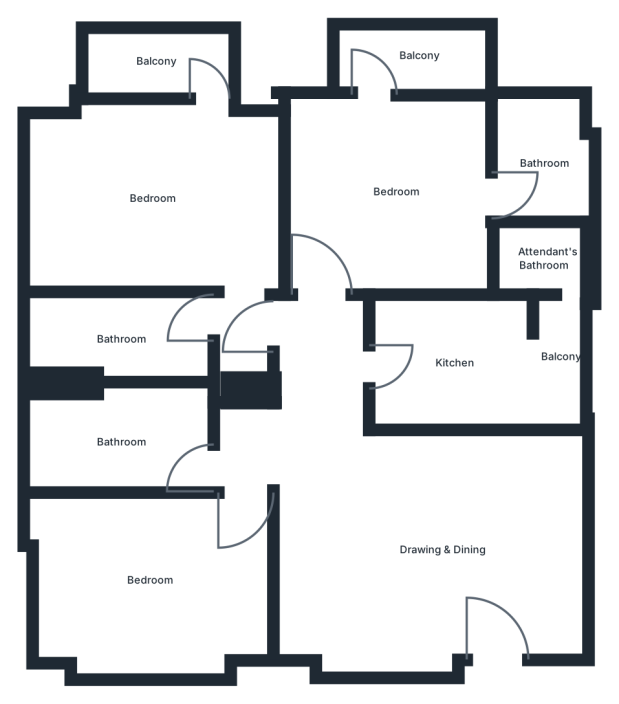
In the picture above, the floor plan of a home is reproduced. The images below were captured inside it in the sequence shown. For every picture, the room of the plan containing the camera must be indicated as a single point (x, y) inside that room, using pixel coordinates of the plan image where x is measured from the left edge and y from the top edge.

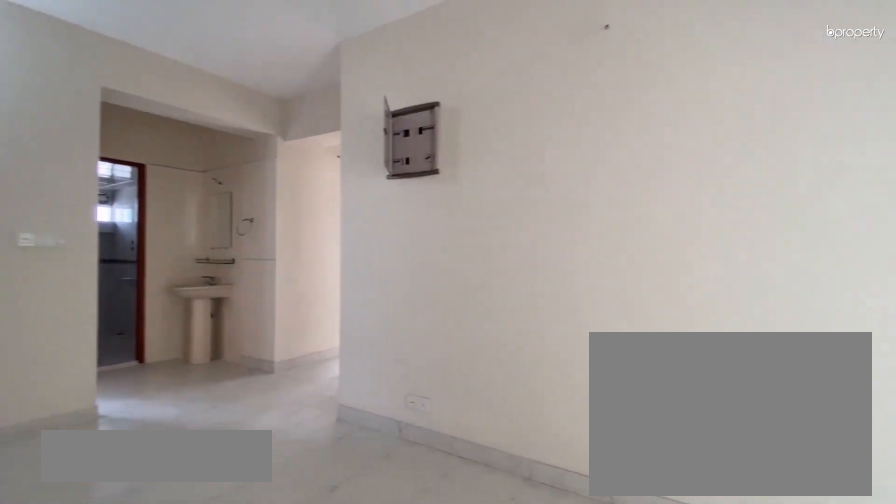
(442, 553)
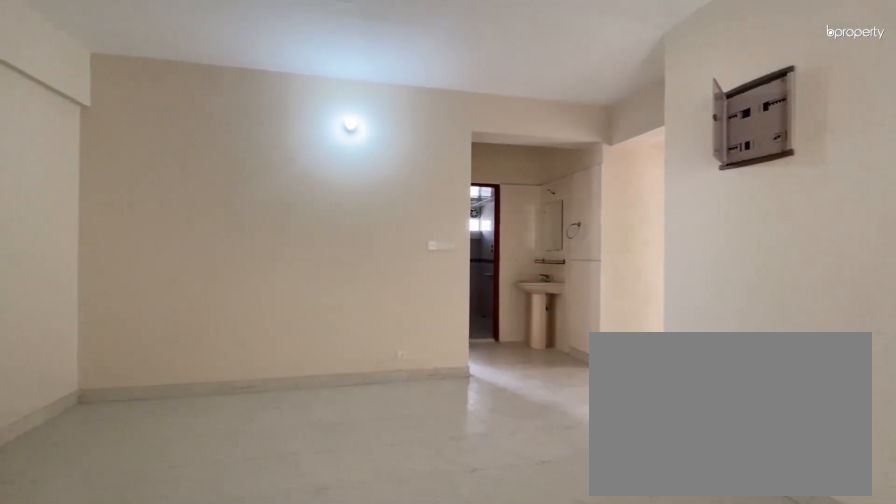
(442, 553)
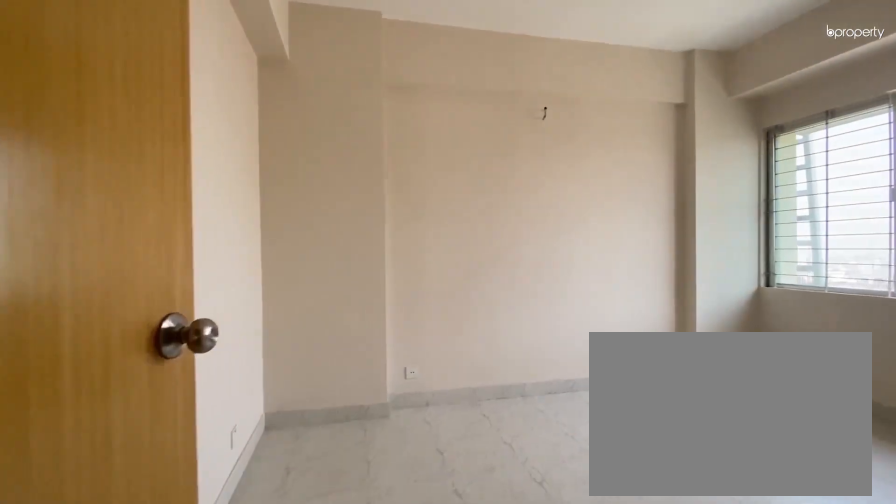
(246, 497)
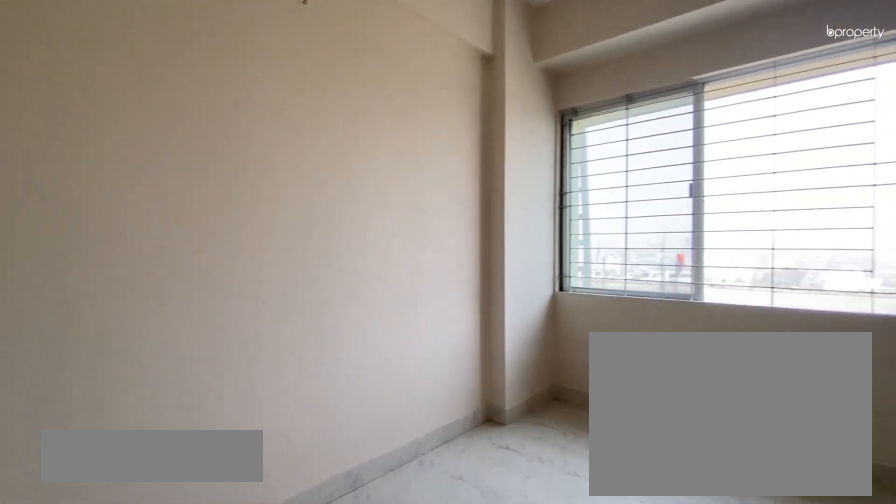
(149, 581)
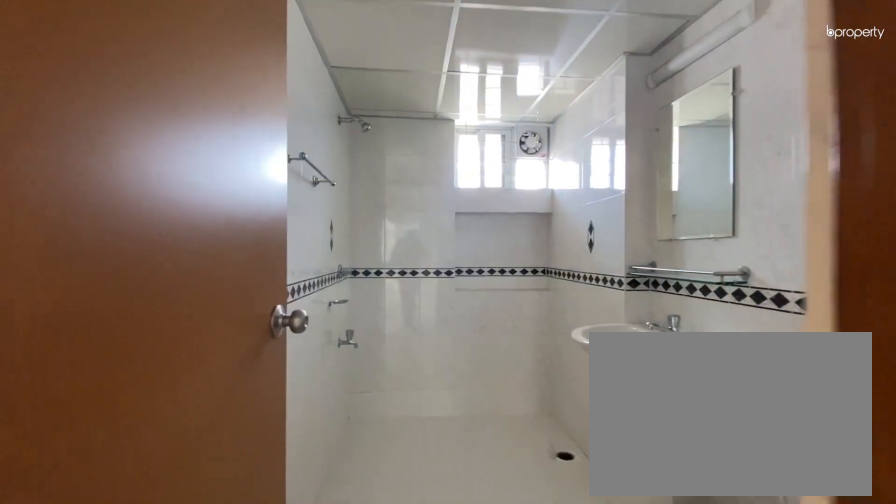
(220, 459)
